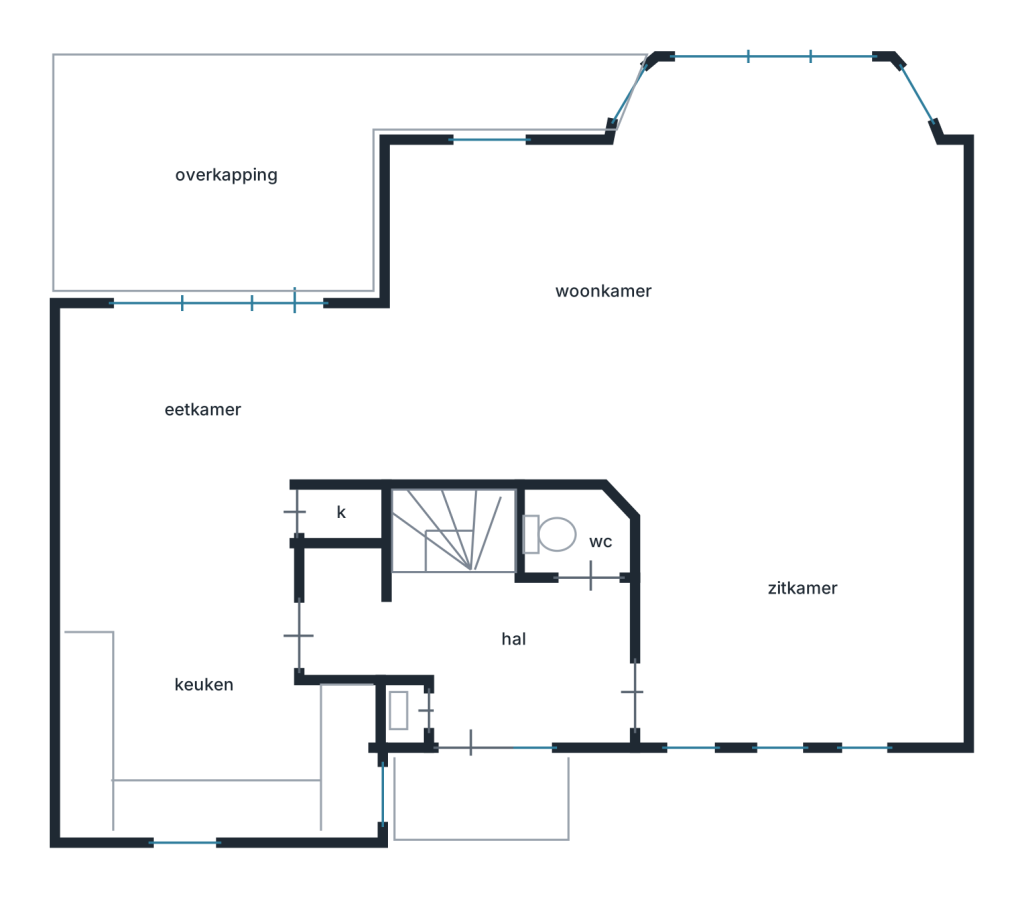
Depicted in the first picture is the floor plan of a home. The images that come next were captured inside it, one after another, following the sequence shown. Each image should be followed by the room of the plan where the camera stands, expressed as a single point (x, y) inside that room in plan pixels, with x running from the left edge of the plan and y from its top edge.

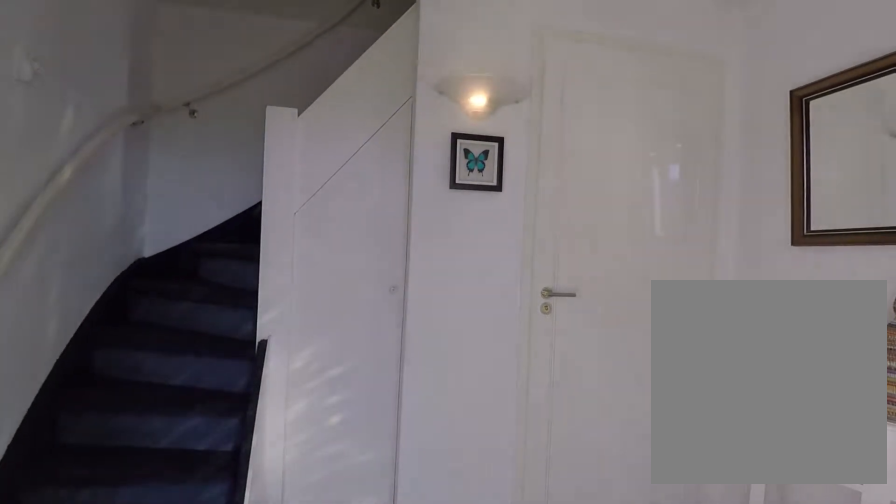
(476, 647)
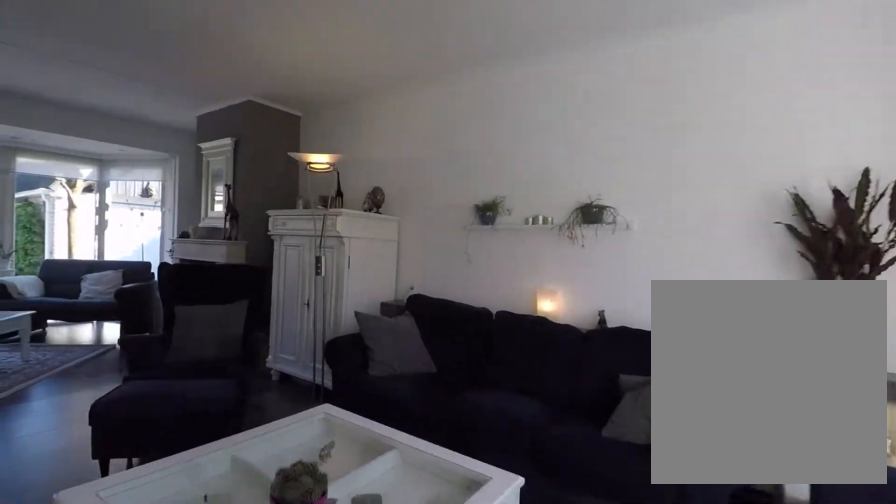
(681, 376)
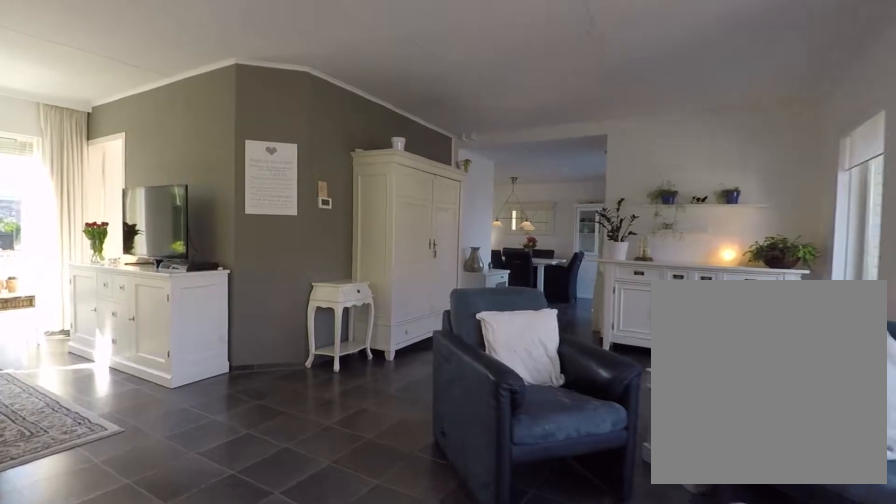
(681, 376)
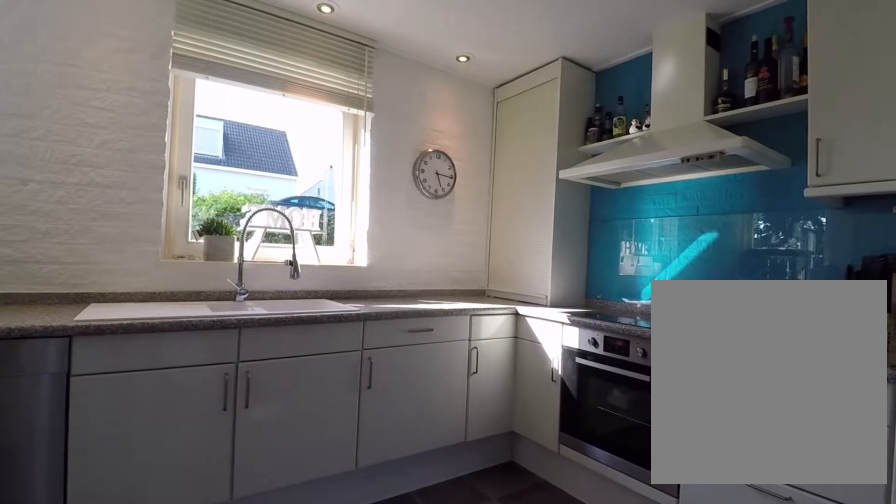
(220, 577)
